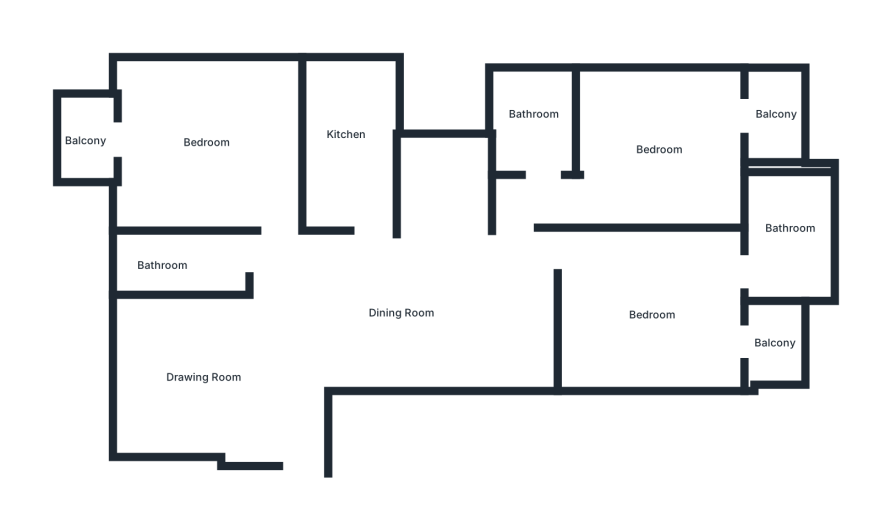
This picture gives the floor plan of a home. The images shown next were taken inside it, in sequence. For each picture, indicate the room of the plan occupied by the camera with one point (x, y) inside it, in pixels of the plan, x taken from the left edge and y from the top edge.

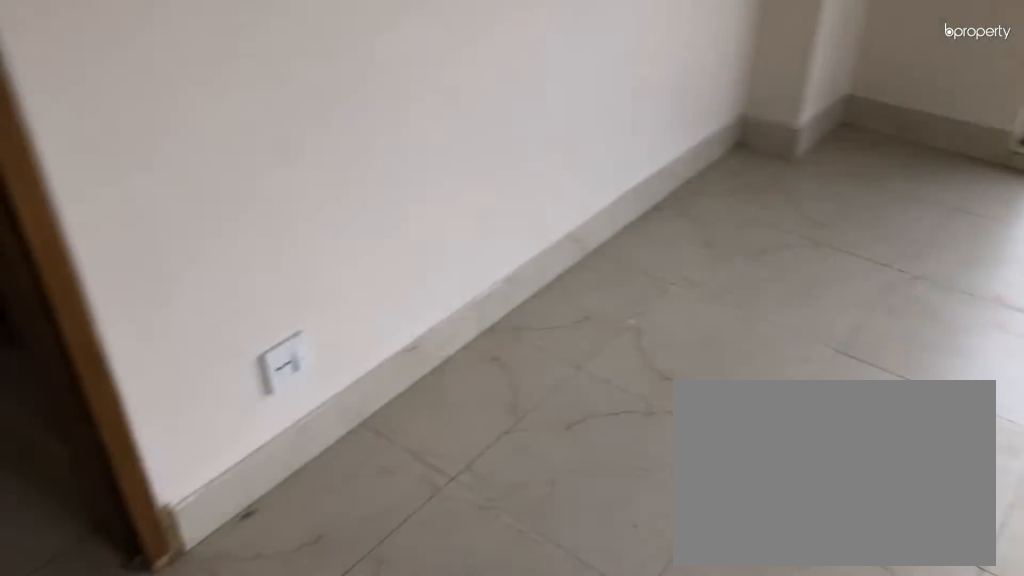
(201, 147)
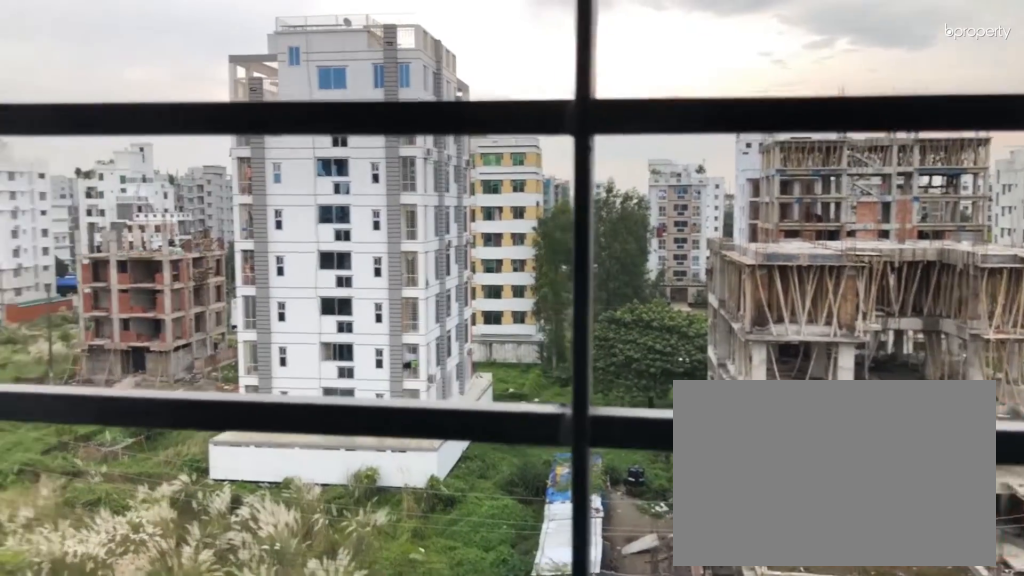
(82, 141)
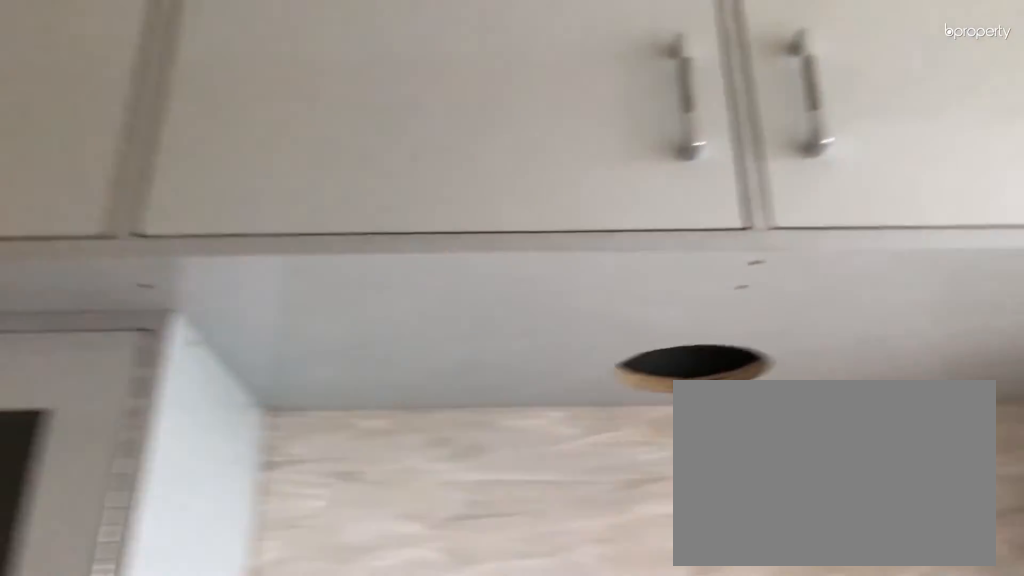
(346, 144)
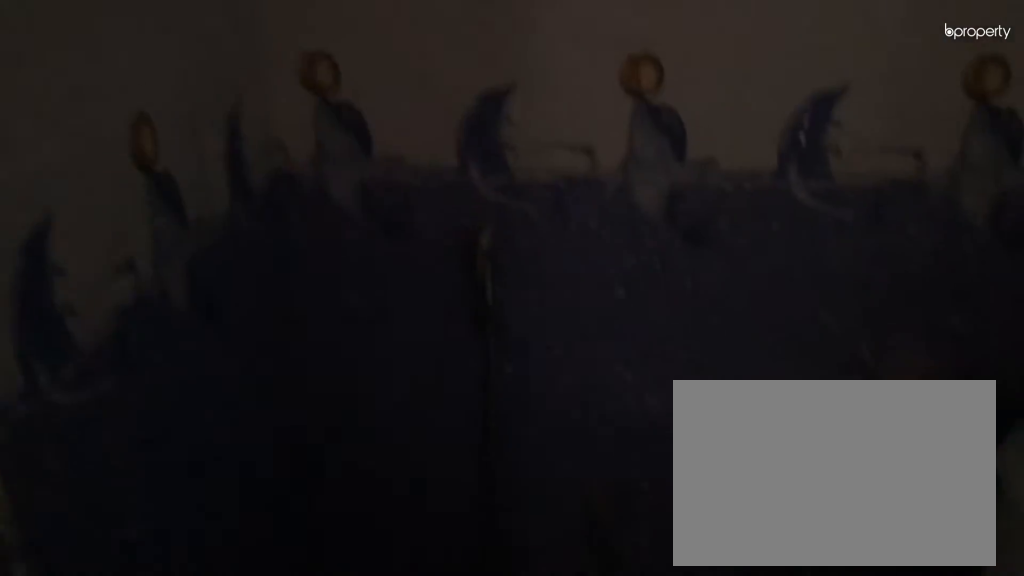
(786, 231)
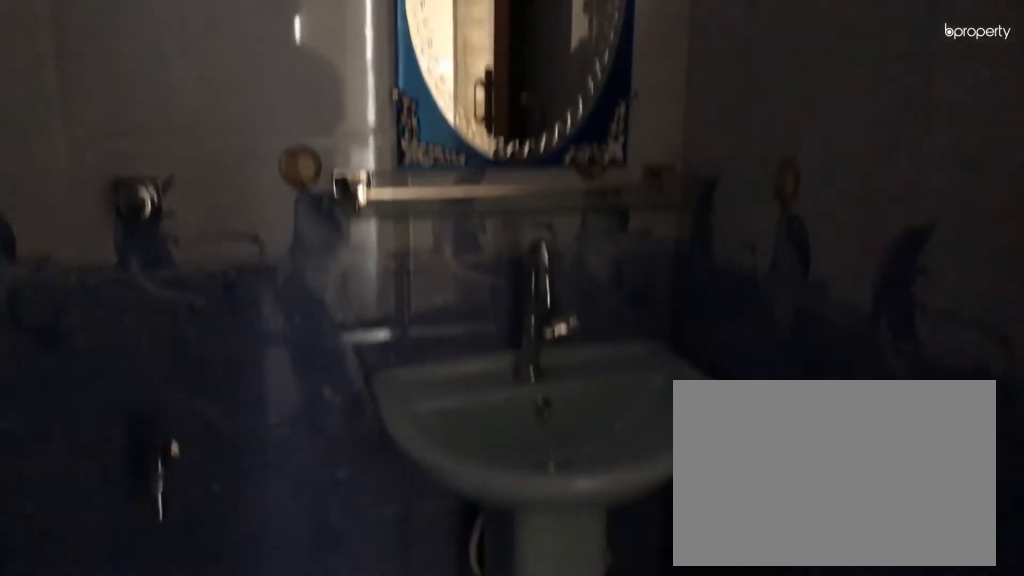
(786, 231)
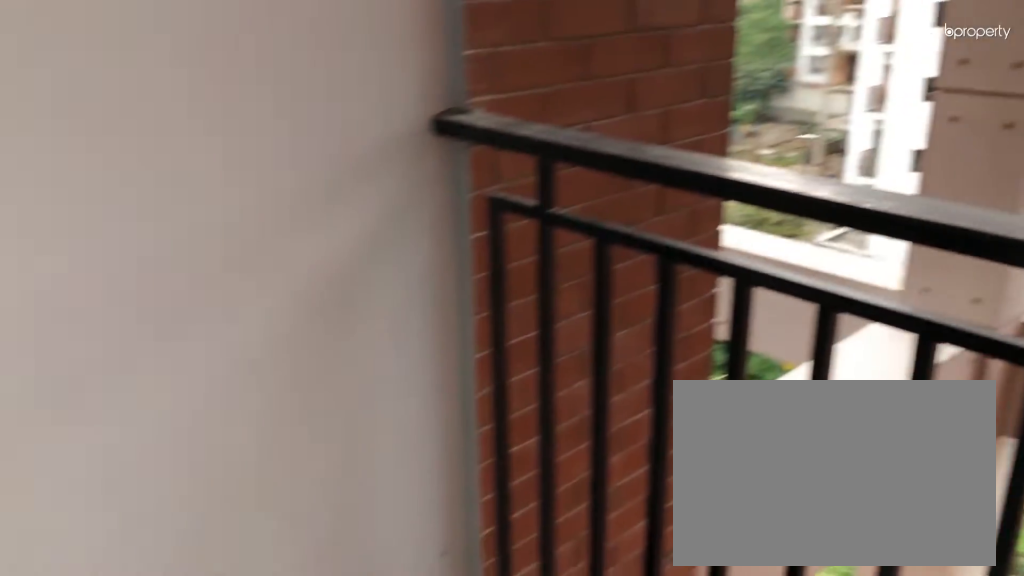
(772, 342)
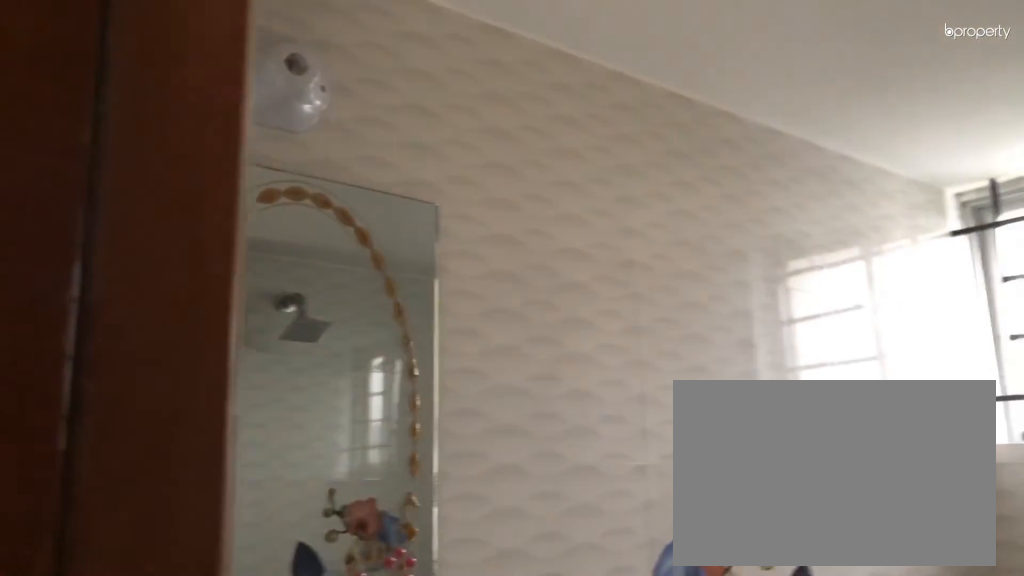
(533, 121)
